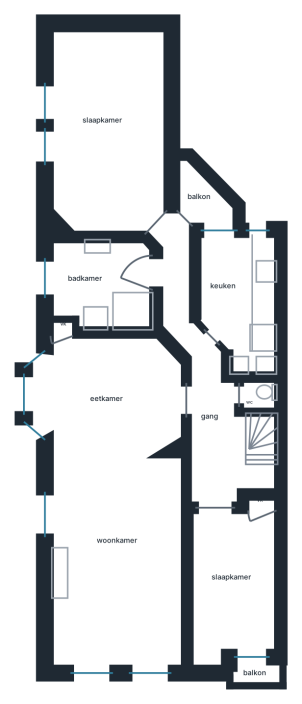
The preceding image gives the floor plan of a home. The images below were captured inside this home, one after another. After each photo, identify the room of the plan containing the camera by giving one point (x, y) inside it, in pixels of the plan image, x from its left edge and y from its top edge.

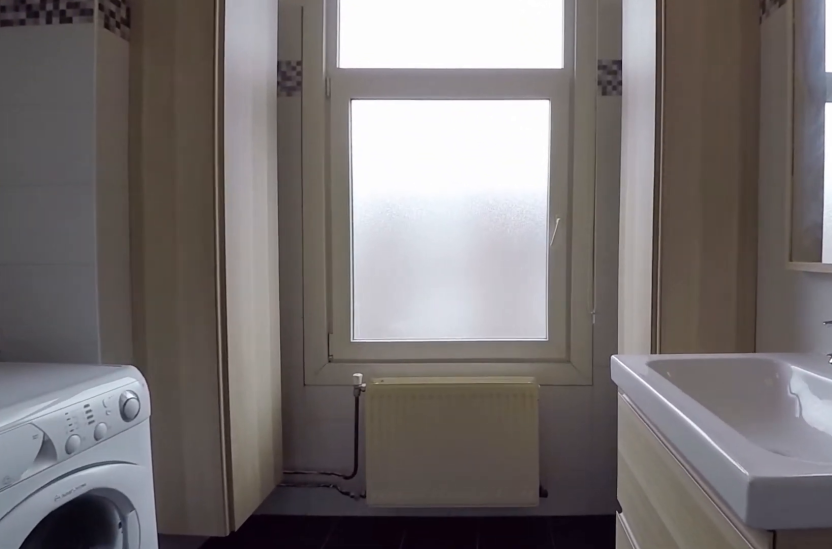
(103, 286)
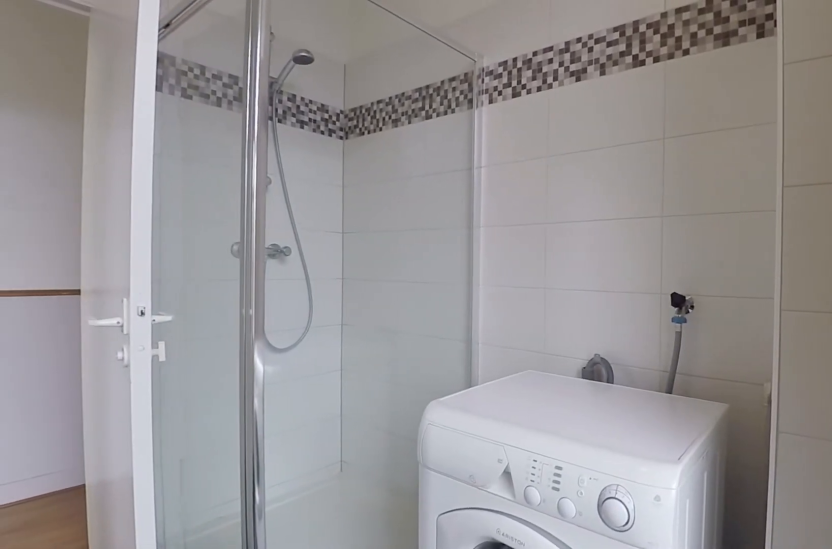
(103, 286)
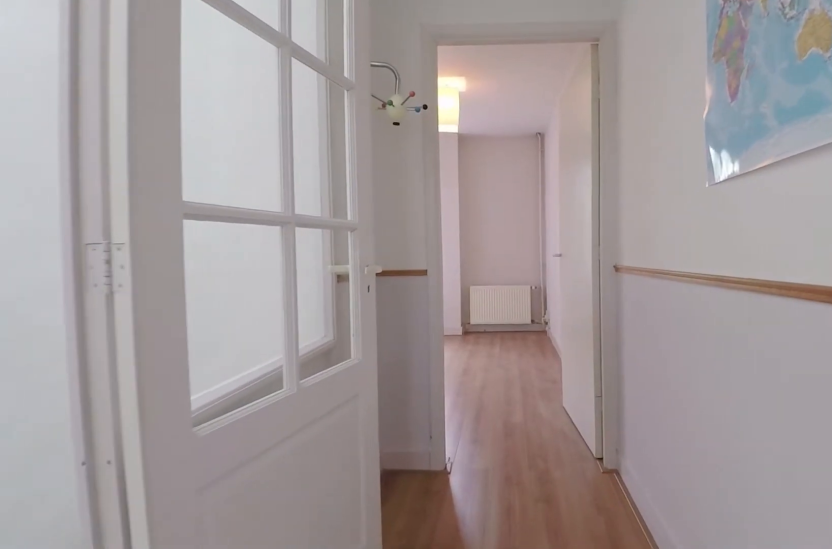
(259, 440)
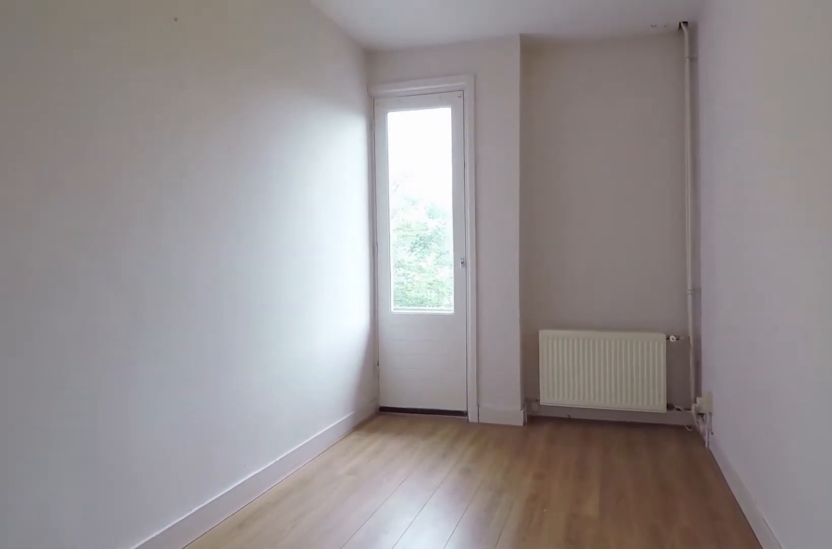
(232, 584)
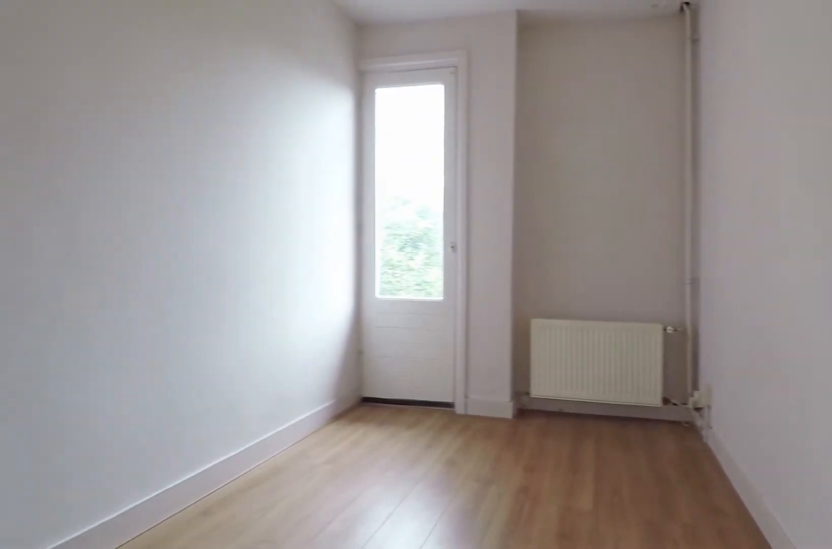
(232, 584)
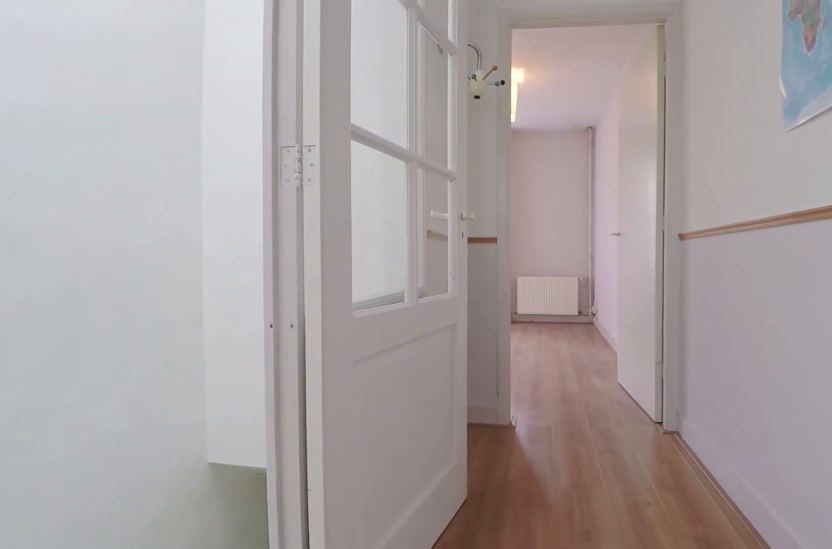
(261, 440)
